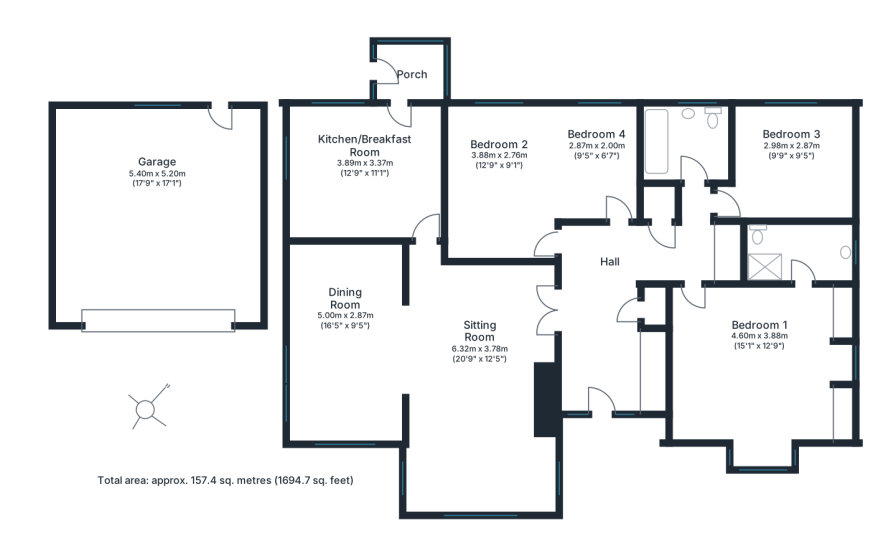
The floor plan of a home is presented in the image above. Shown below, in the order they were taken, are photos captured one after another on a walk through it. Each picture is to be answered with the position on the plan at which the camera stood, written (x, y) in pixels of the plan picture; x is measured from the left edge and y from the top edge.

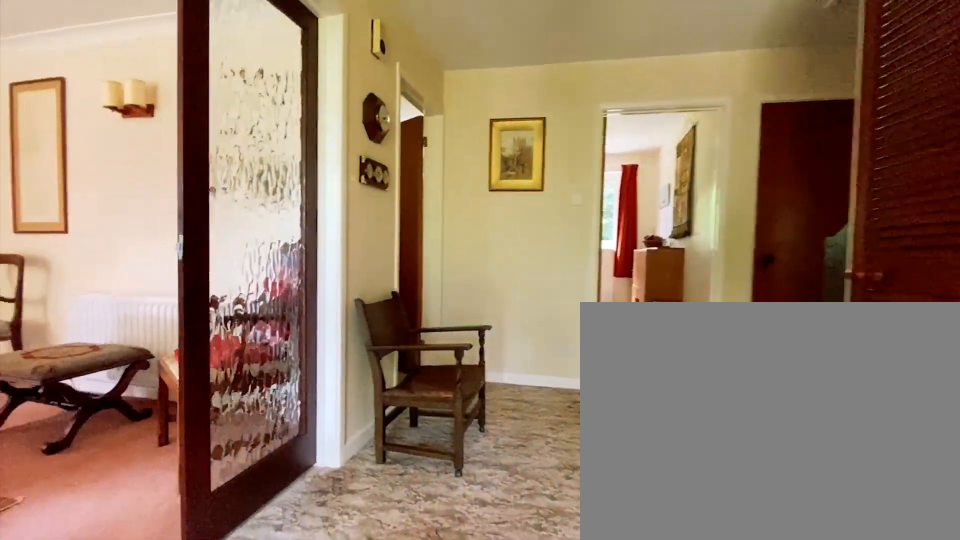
(595, 331)
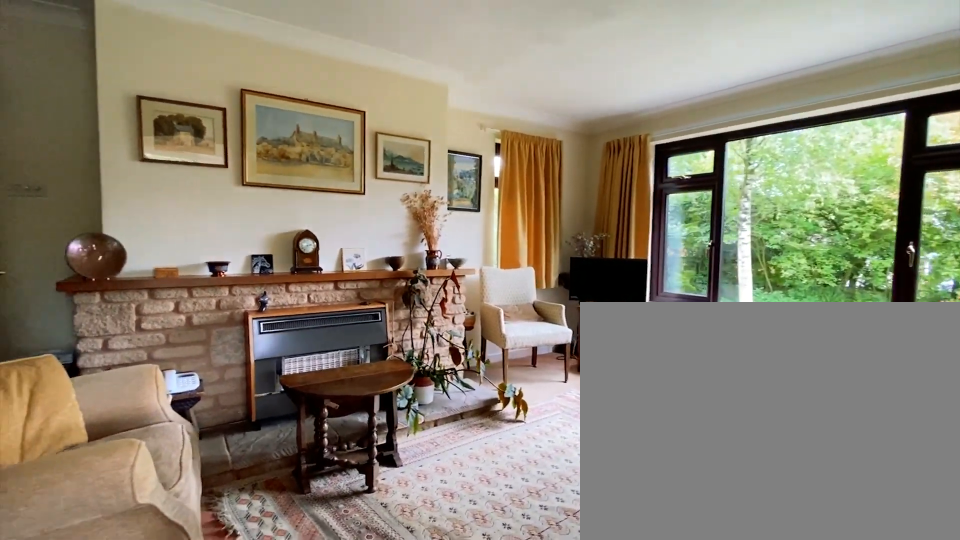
(445, 329)
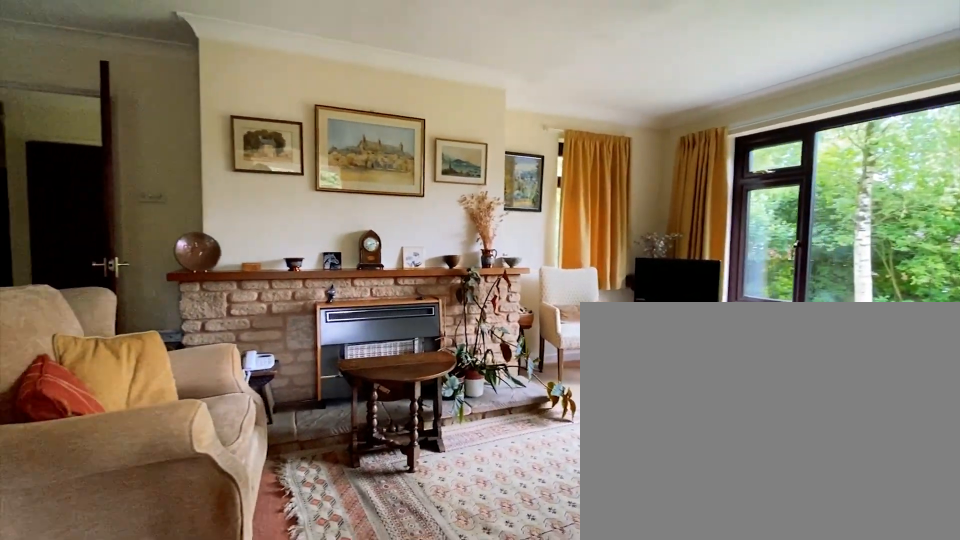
(439, 332)
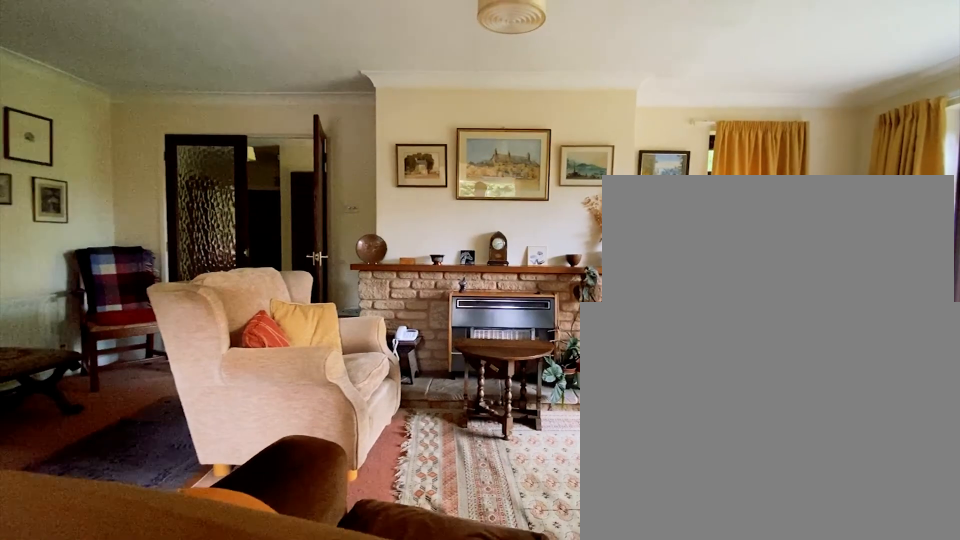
(421, 341)
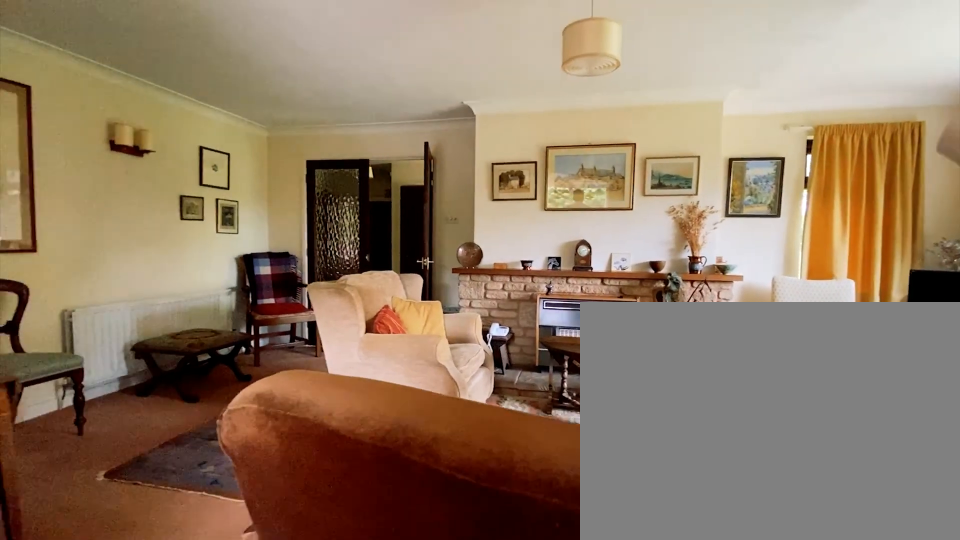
(409, 346)
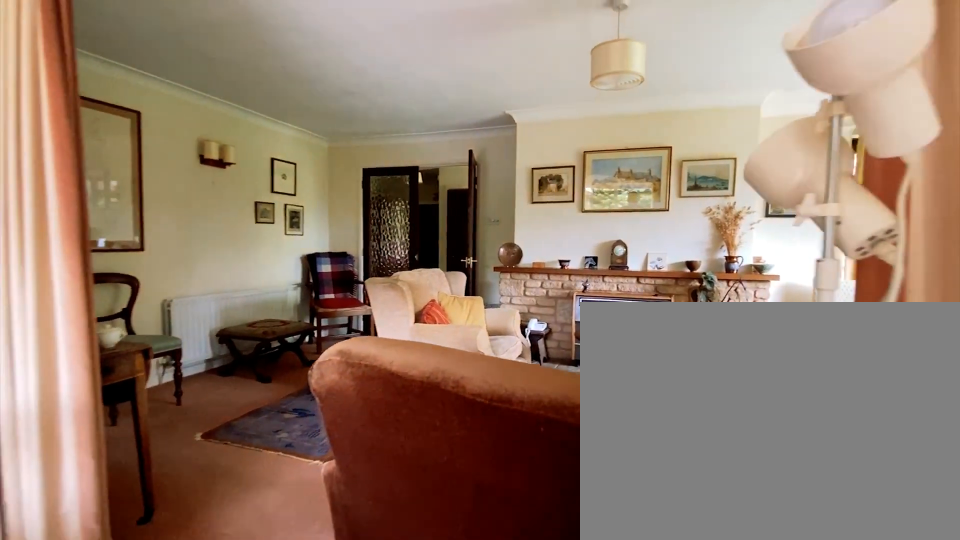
(403, 348)
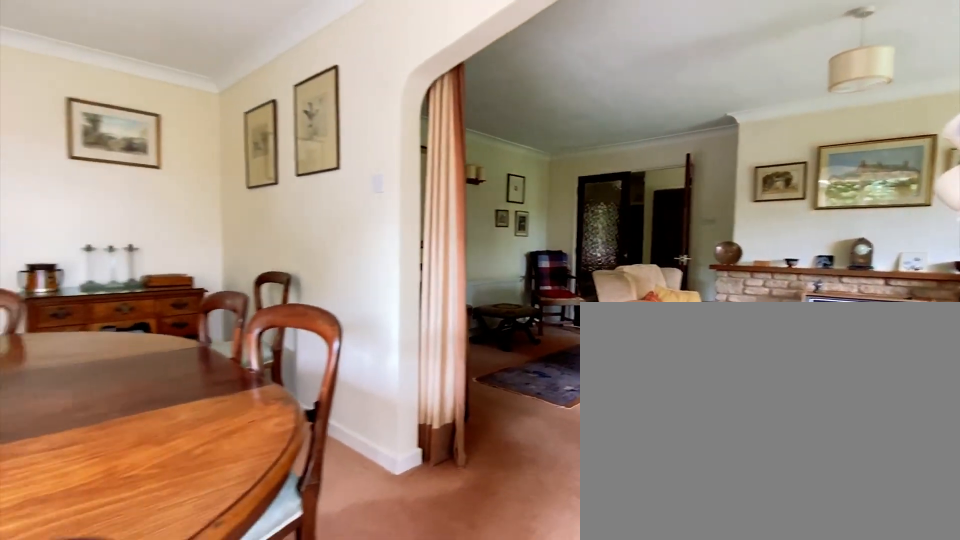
(387, 353)
